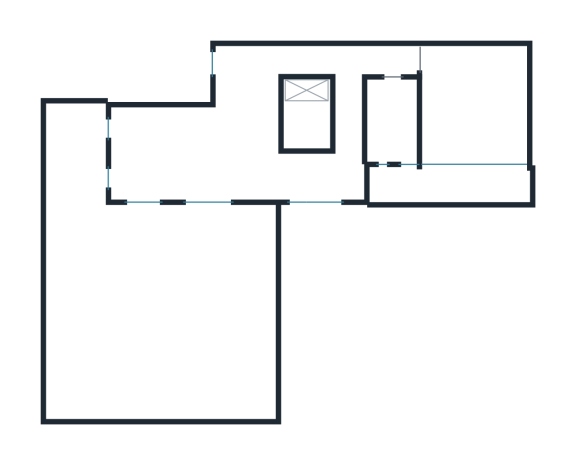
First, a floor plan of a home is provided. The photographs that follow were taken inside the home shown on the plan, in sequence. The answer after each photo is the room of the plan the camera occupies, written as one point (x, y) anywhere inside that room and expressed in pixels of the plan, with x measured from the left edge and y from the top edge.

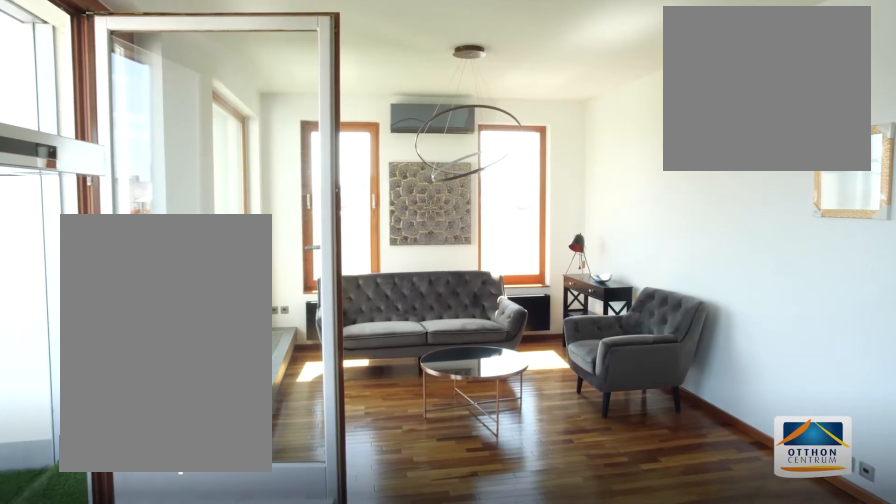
(168, 150)
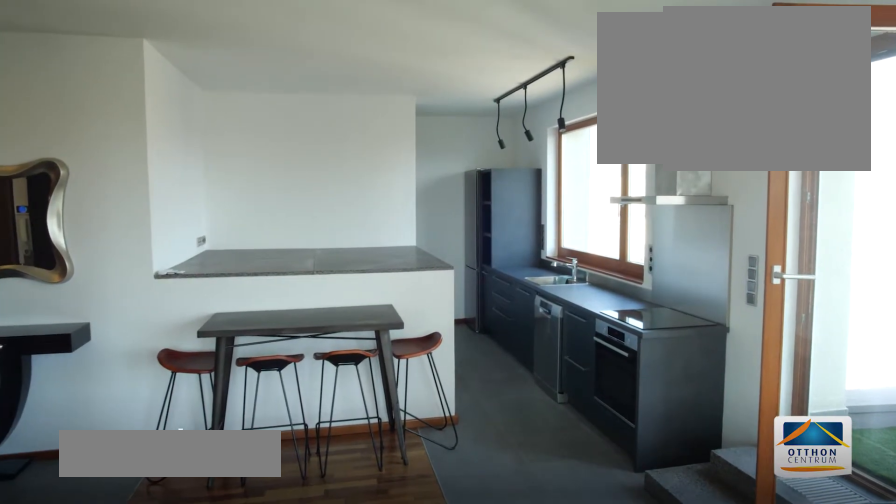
(307, 177)
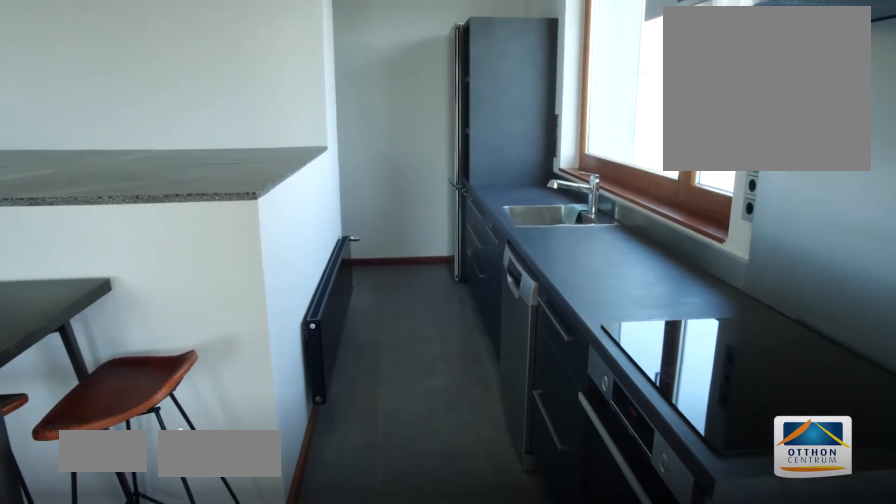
(305, 177)
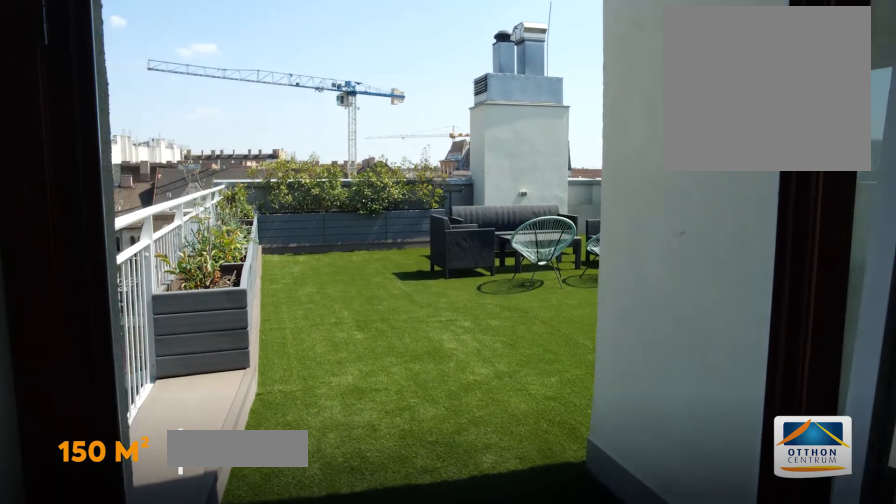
(147, 322)
